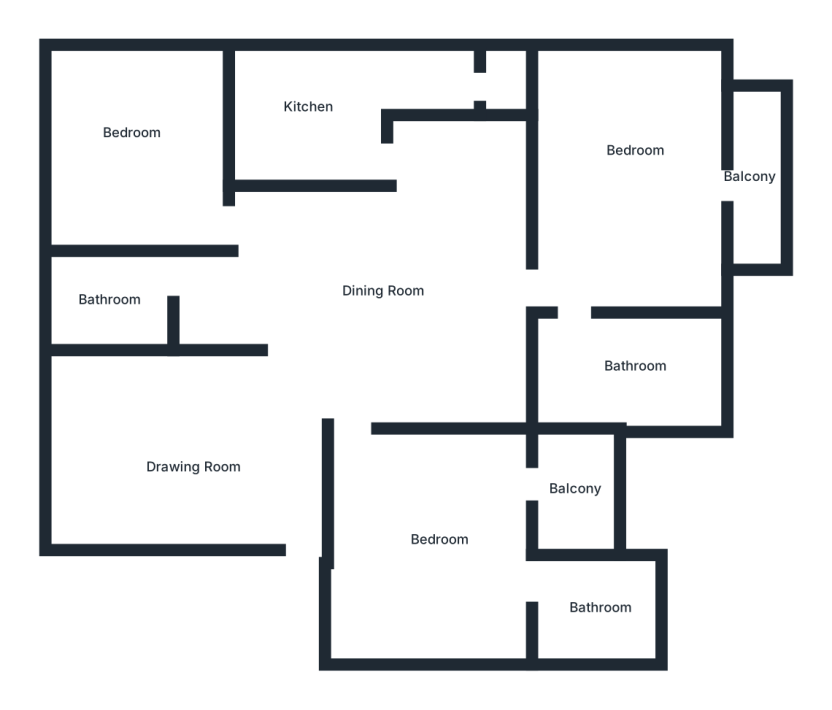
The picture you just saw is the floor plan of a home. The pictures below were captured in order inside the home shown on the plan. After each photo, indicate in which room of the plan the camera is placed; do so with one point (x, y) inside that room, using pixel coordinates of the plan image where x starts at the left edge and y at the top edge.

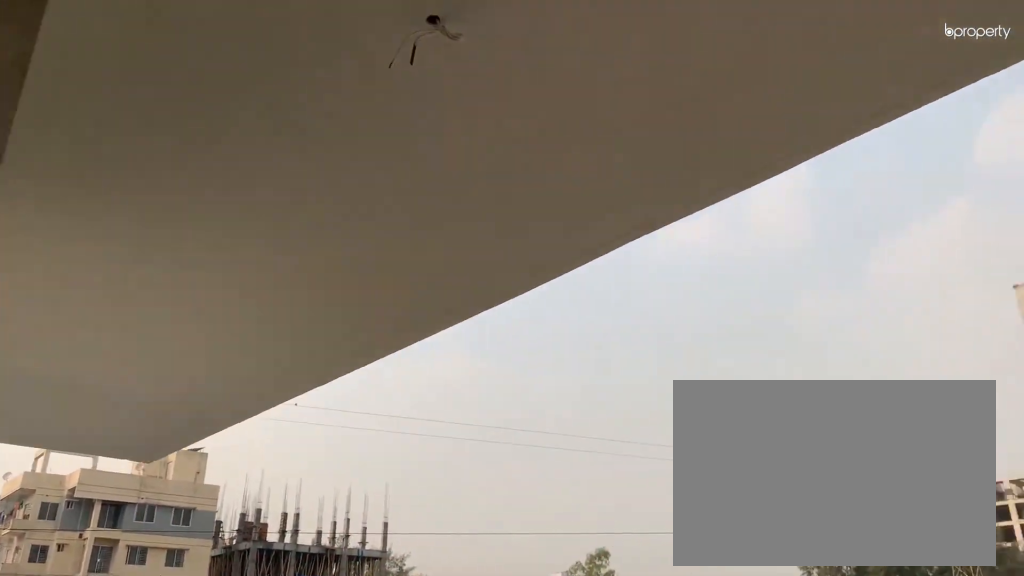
(748, 177)
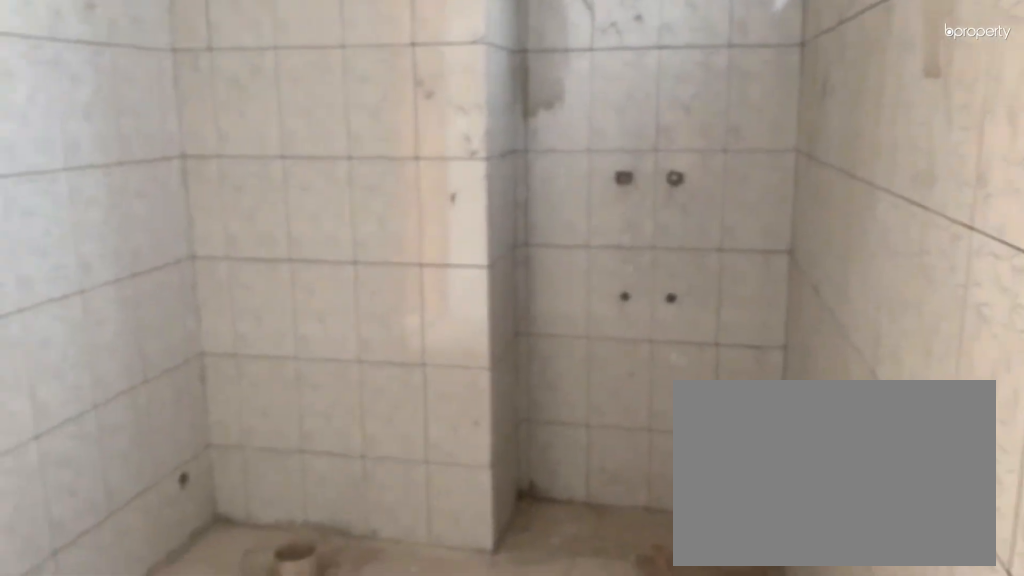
(630, 373)
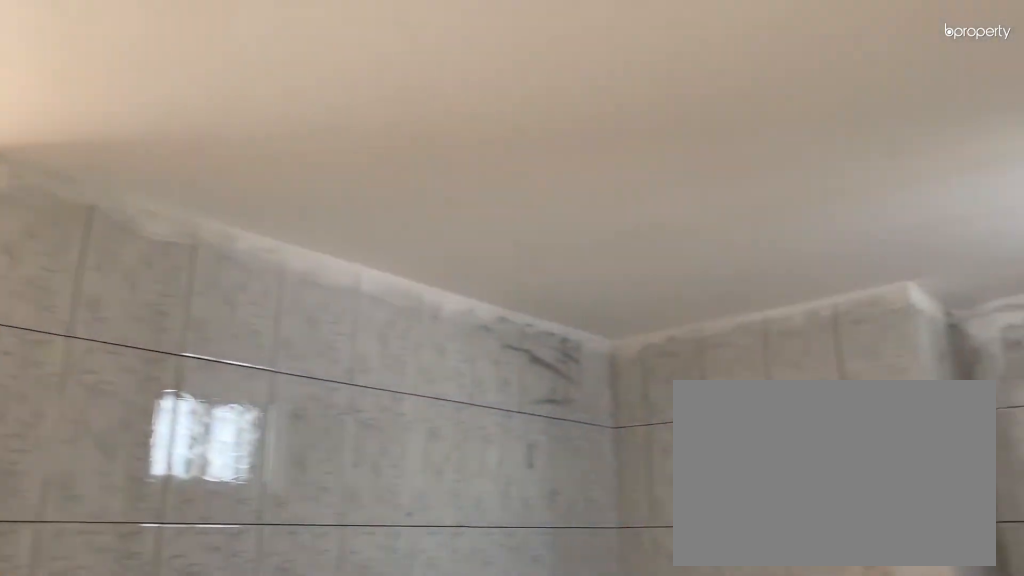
(630, 373)
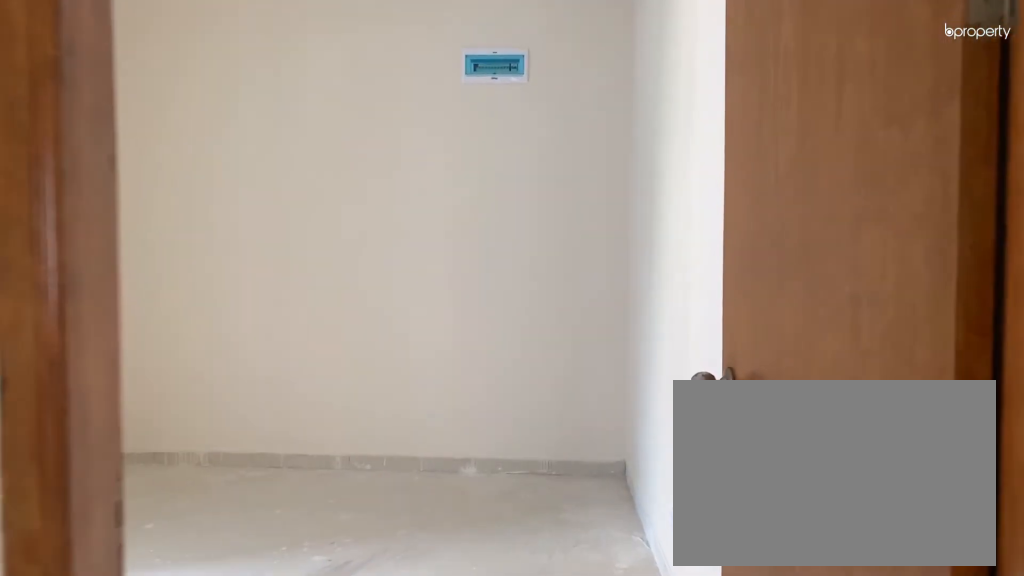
(384, 455)
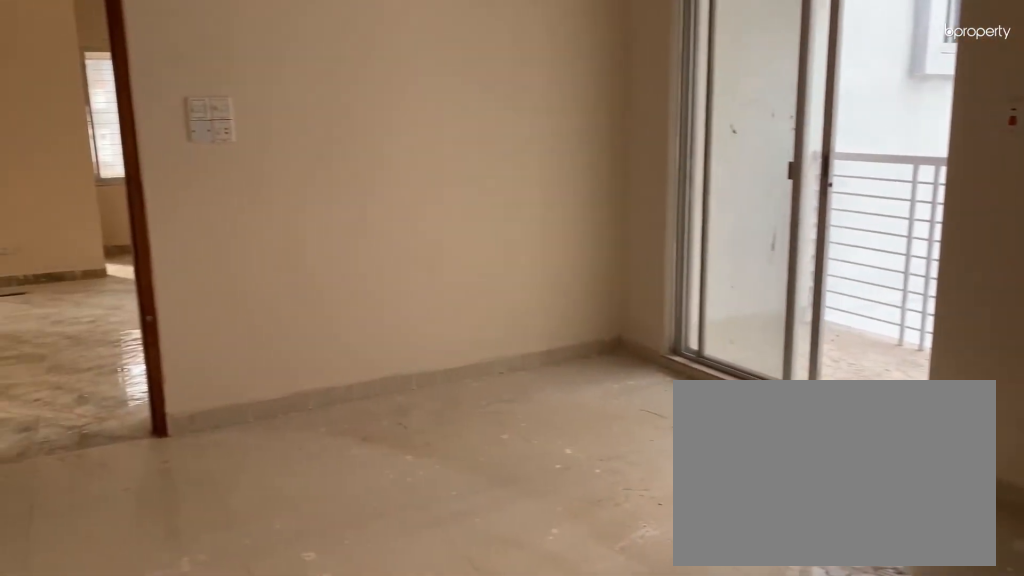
(467, 521)
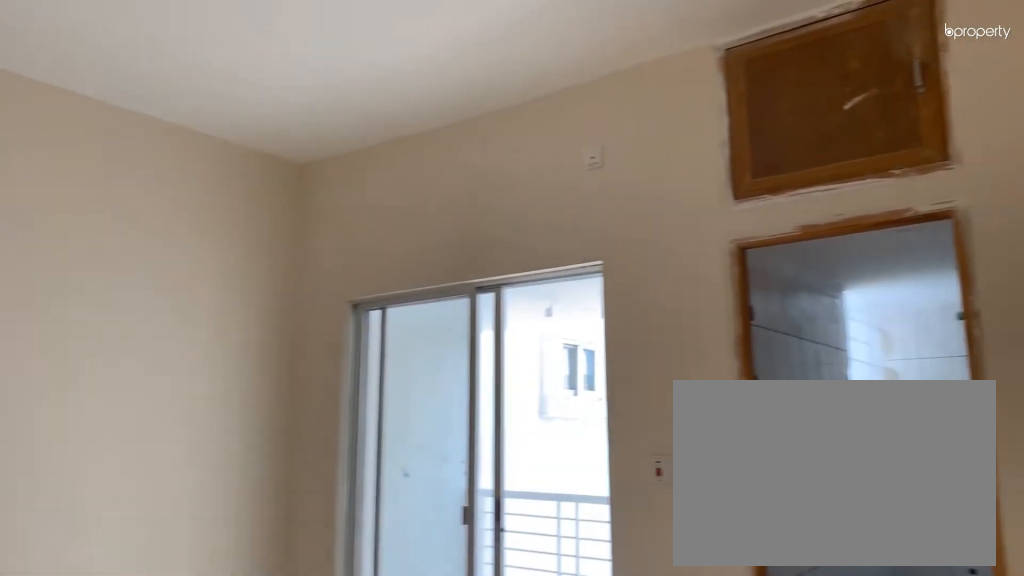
(467, 521)
